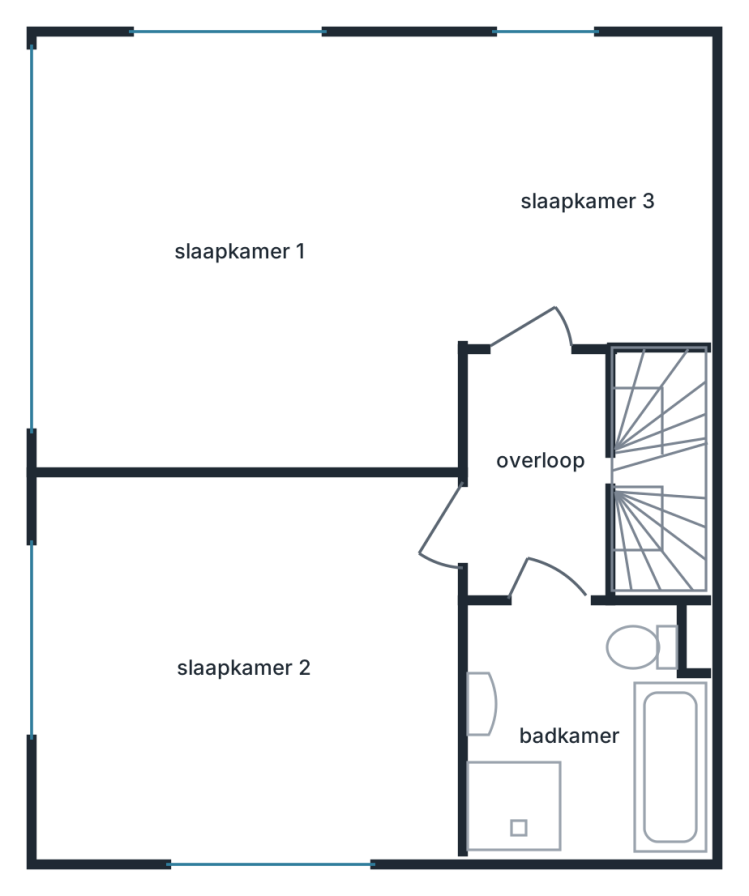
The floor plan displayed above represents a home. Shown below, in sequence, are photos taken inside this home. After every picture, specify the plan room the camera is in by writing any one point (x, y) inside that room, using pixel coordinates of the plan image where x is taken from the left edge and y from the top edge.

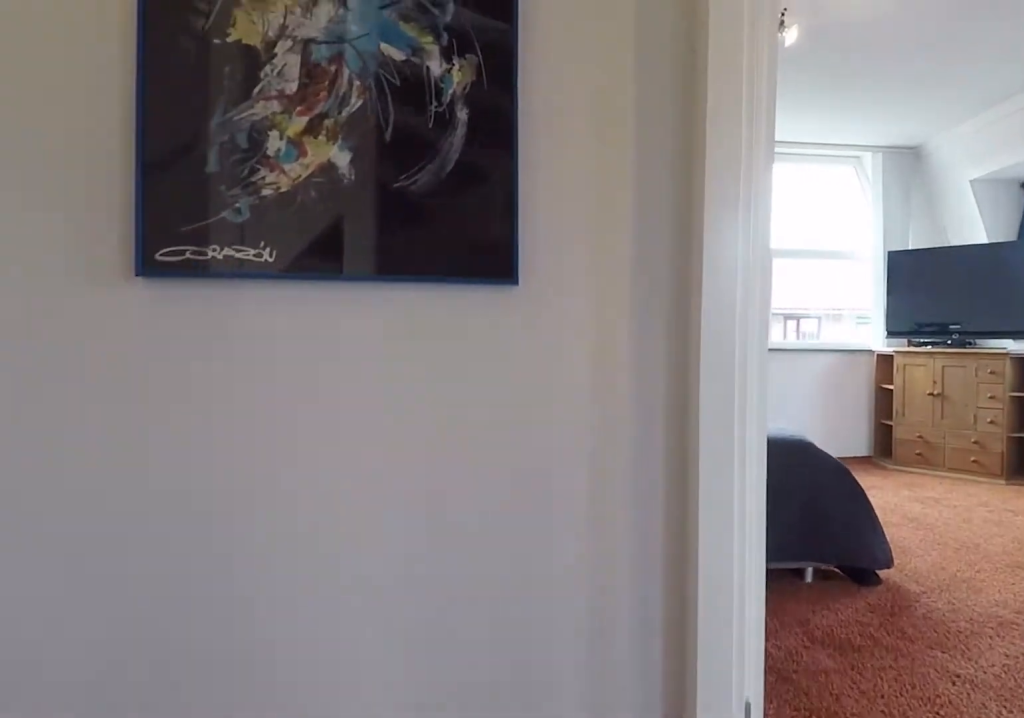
(540, 475)
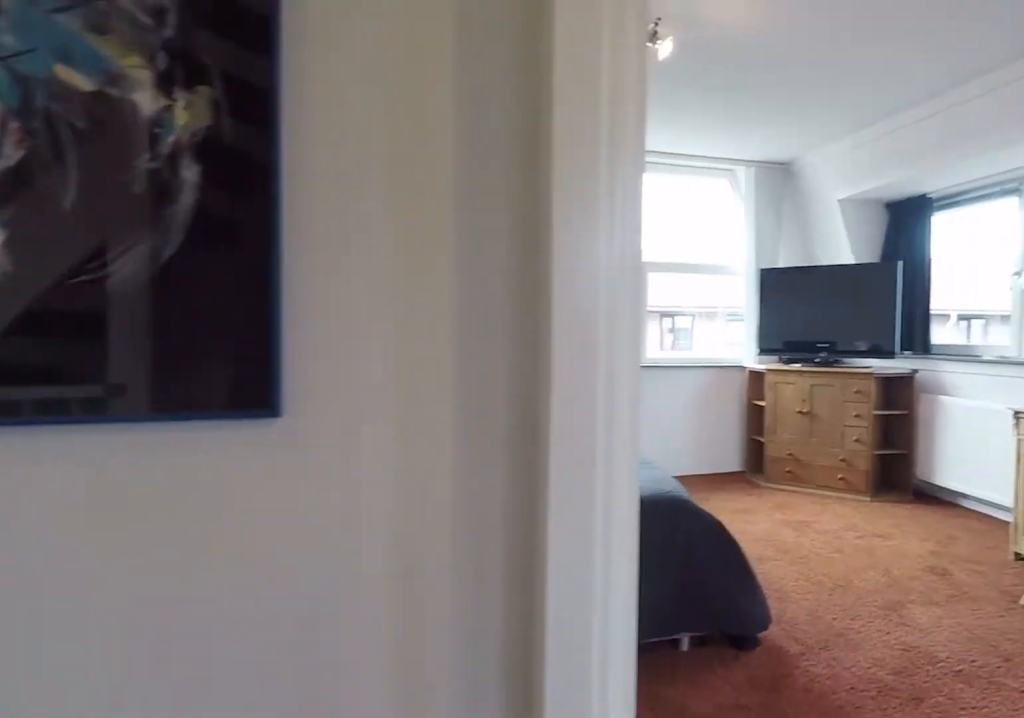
(540, 475)
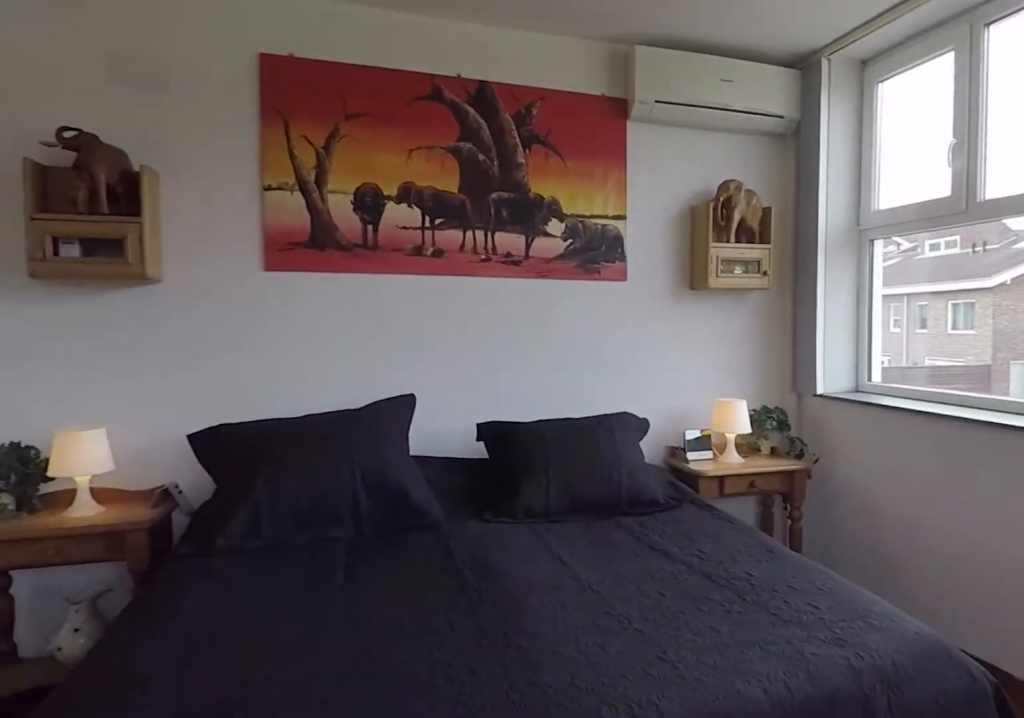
(542, 195)
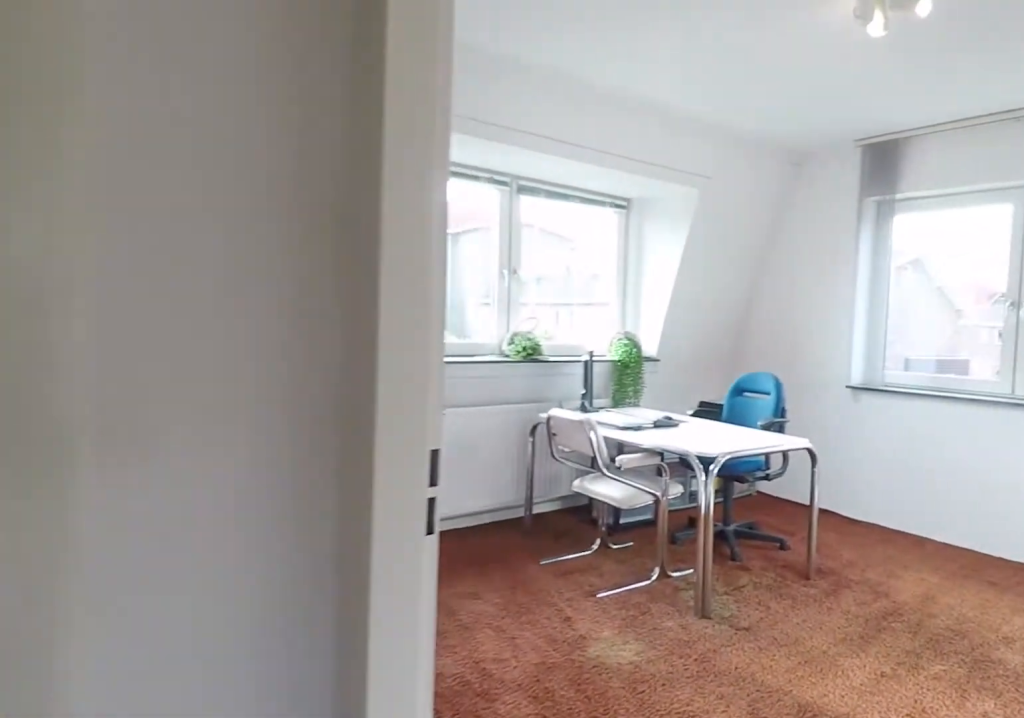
(540, 475)
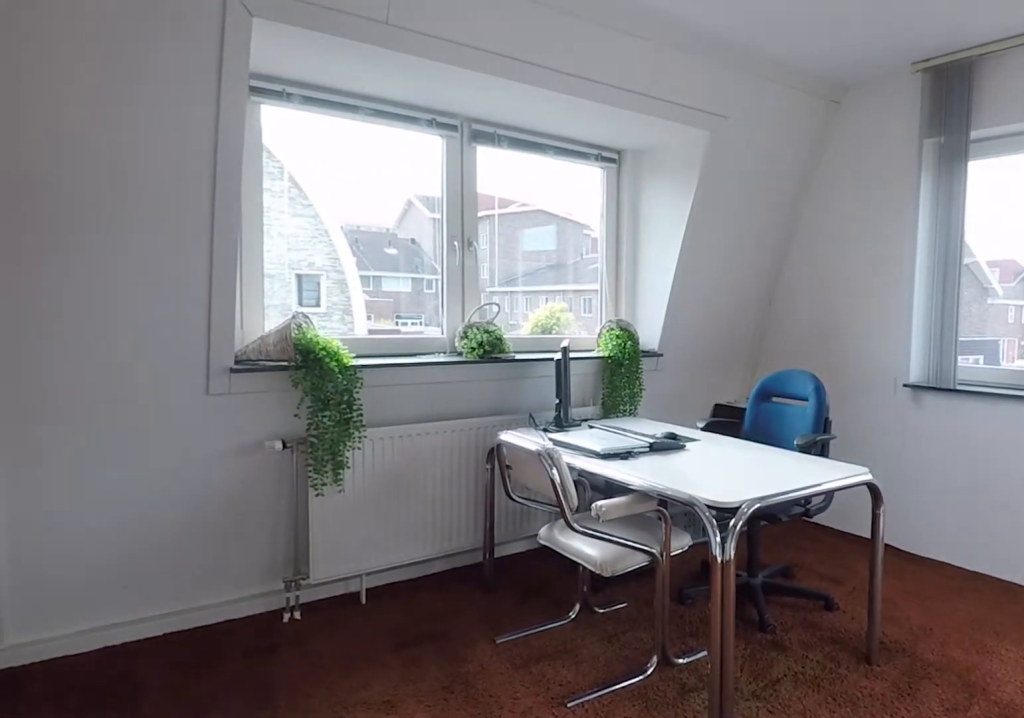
(232, 762)
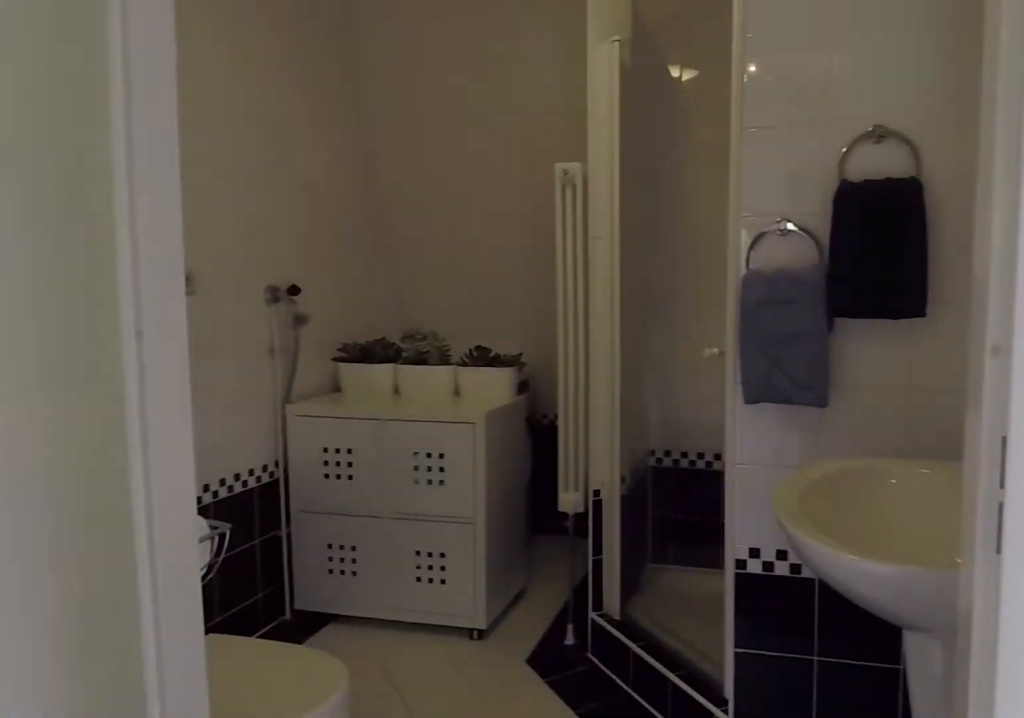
(540, 475)
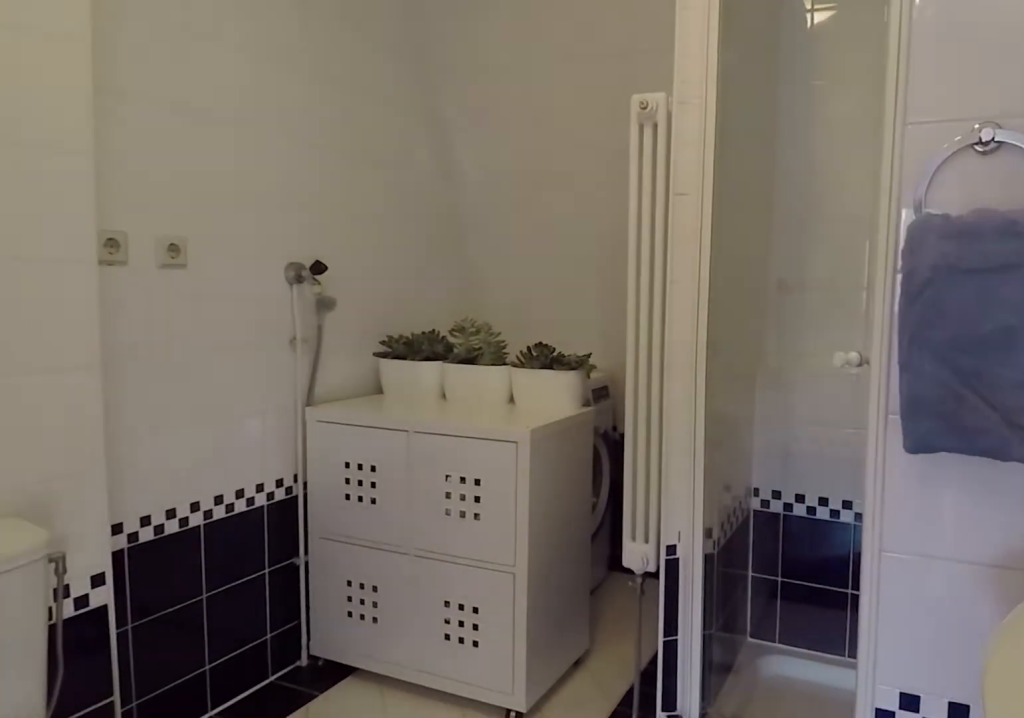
(584, 731)
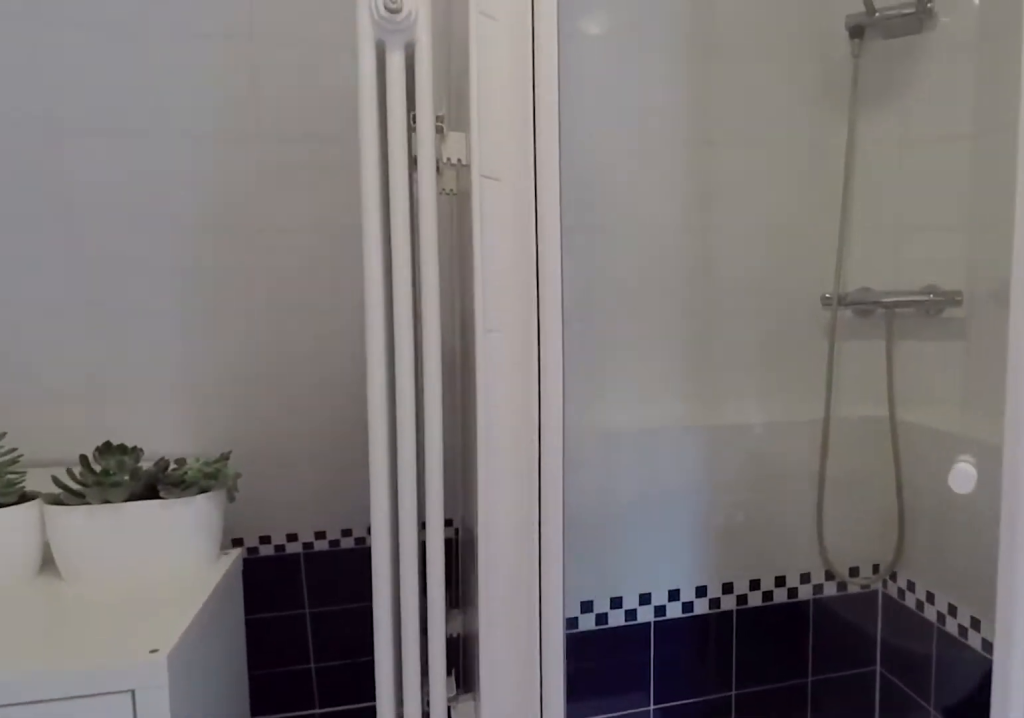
(584, 731)
